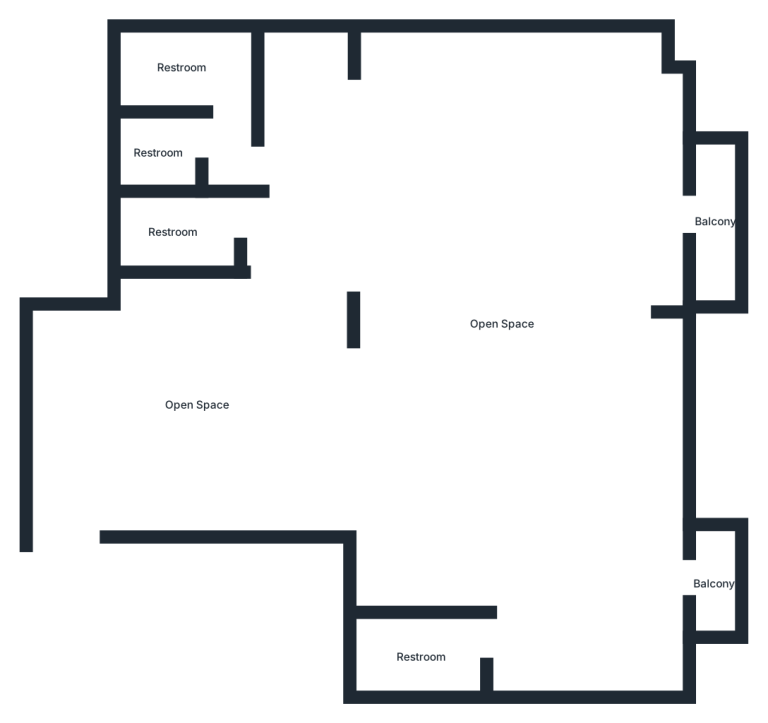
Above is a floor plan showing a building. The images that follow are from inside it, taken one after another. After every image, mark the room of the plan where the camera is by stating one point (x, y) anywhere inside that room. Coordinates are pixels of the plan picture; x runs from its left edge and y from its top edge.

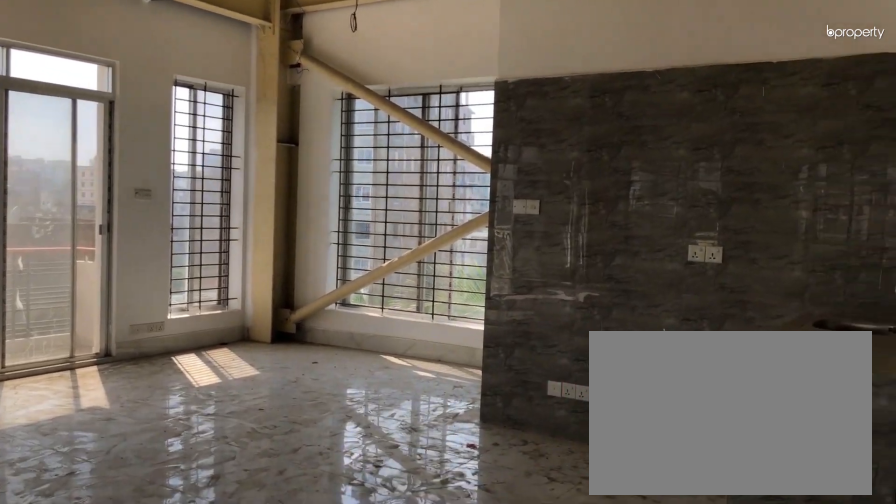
(498, 322)
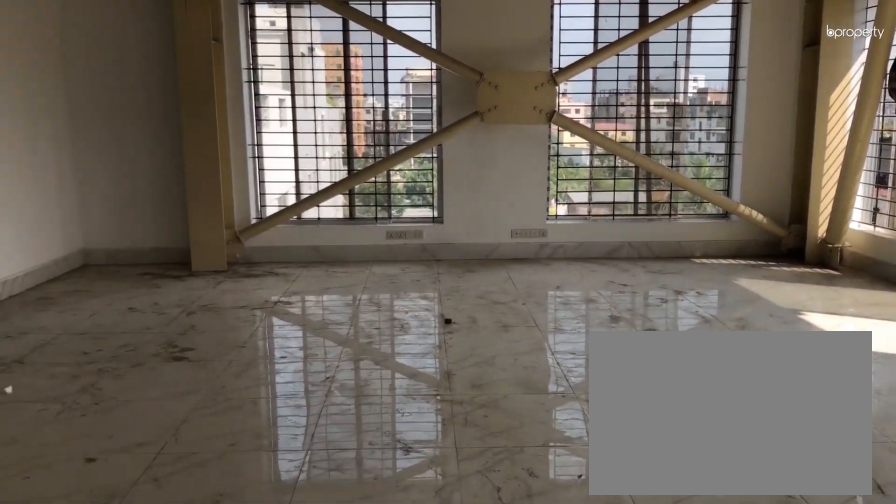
(498, 322)
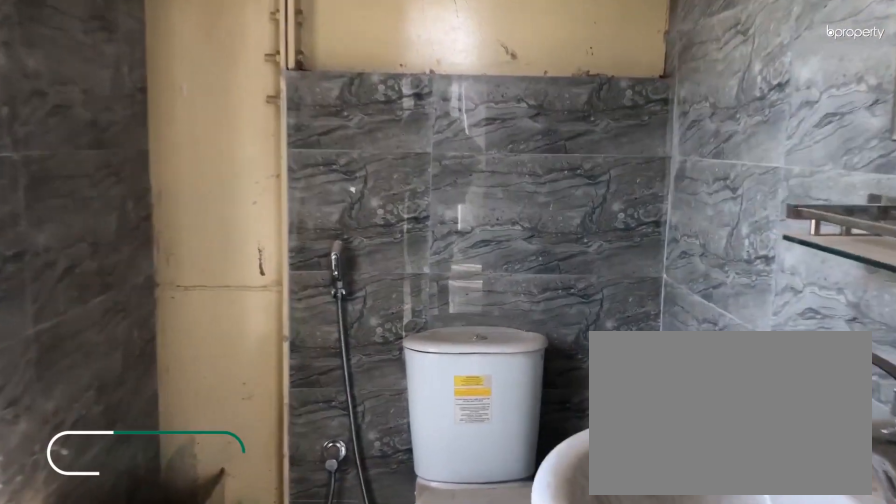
(413, 657)
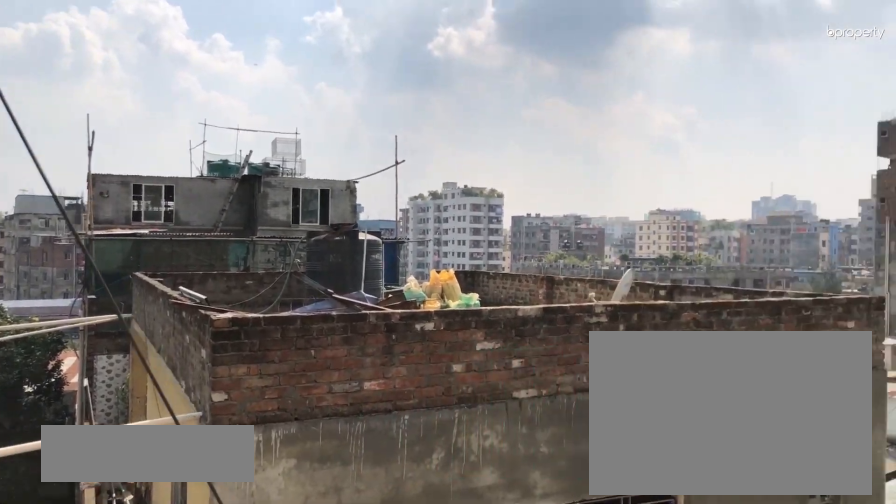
(716, 587)
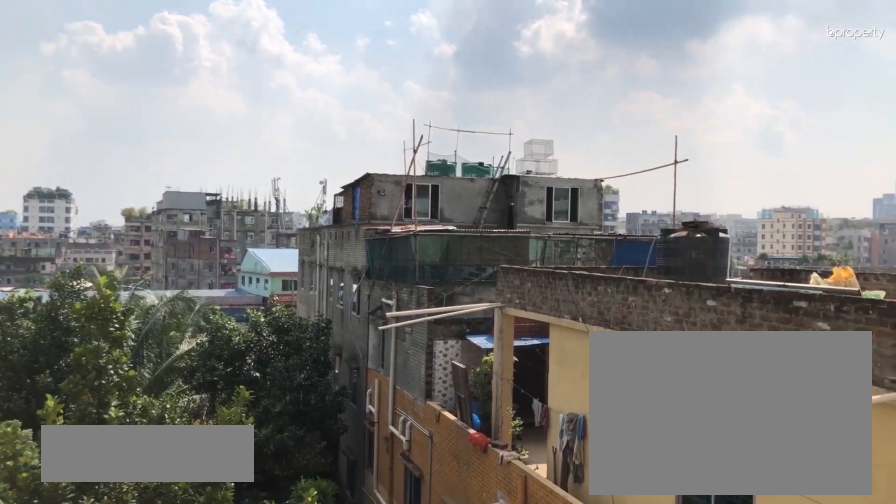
(722, 218)
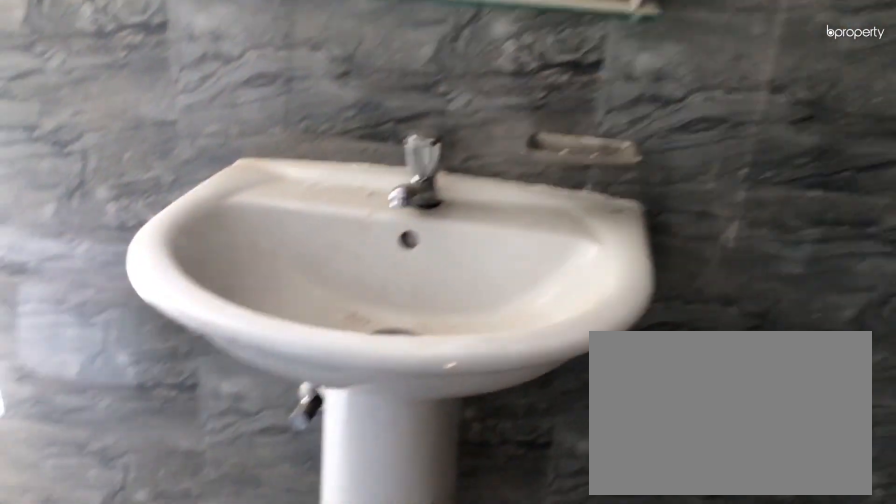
(181, 69)
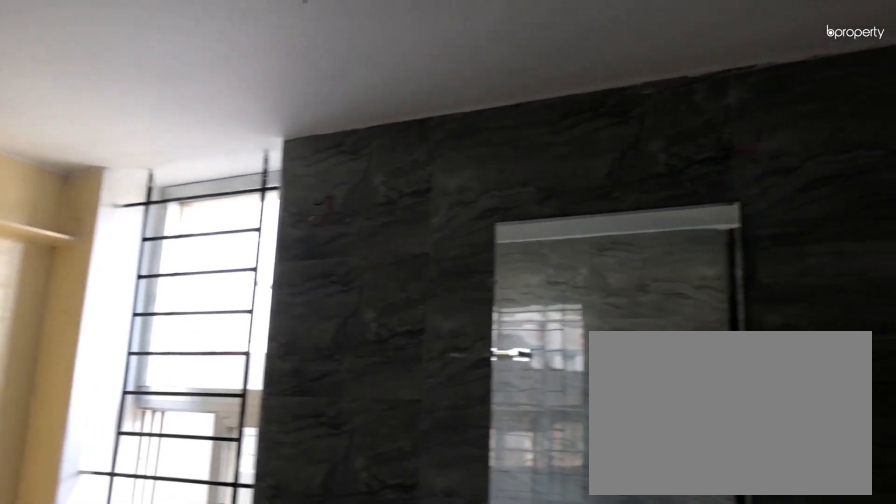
(181, 69)
